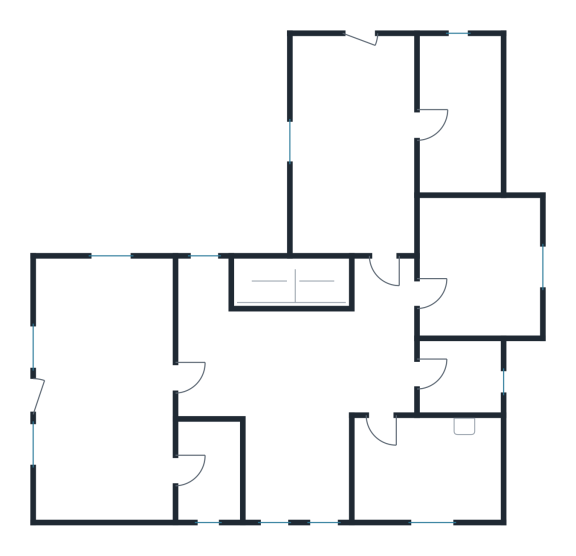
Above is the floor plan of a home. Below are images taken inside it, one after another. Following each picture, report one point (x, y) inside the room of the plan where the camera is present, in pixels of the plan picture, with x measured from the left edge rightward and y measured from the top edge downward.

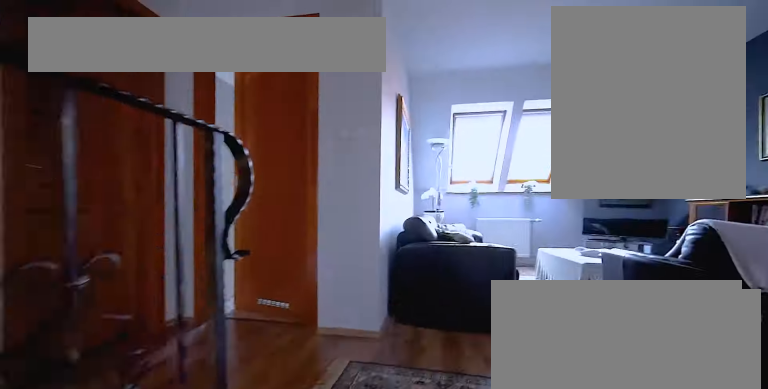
(287, 286)
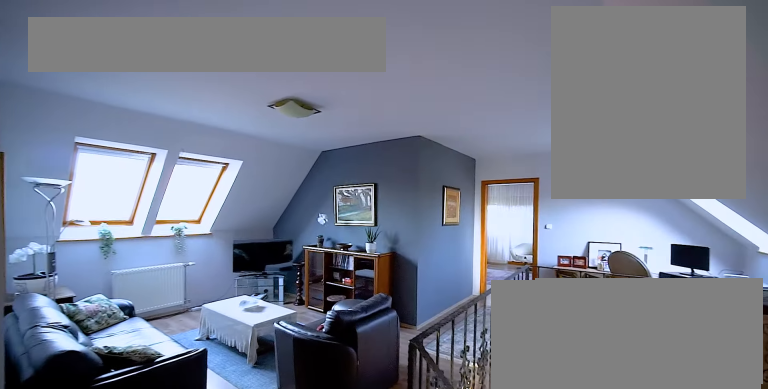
(296, 404)
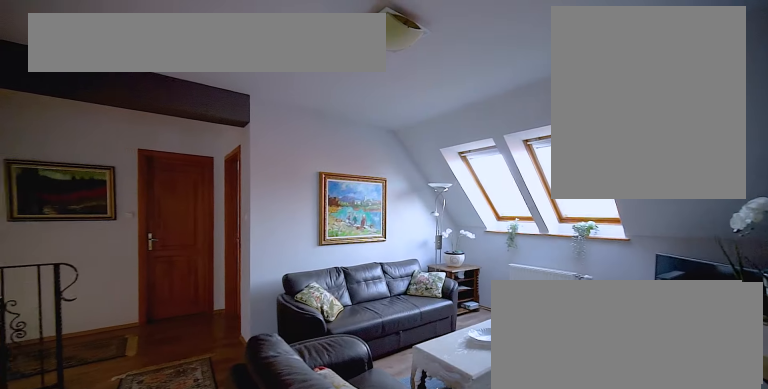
(296, 404)
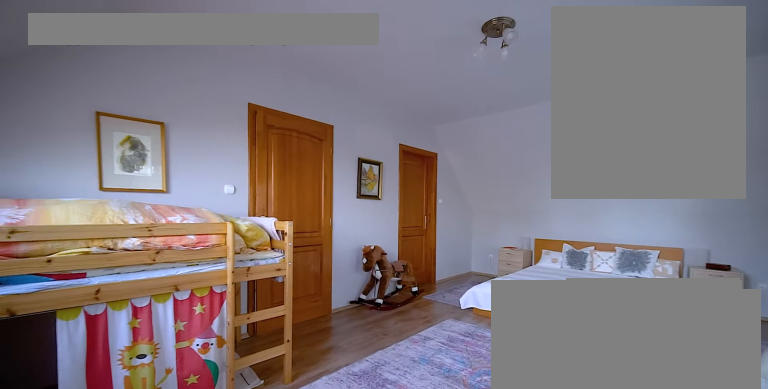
(105, 391)
